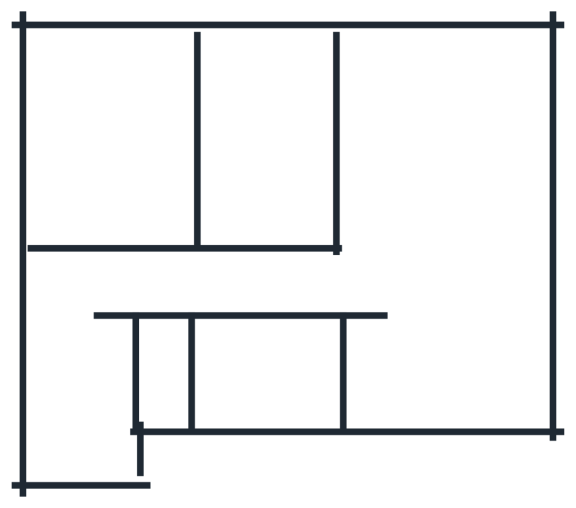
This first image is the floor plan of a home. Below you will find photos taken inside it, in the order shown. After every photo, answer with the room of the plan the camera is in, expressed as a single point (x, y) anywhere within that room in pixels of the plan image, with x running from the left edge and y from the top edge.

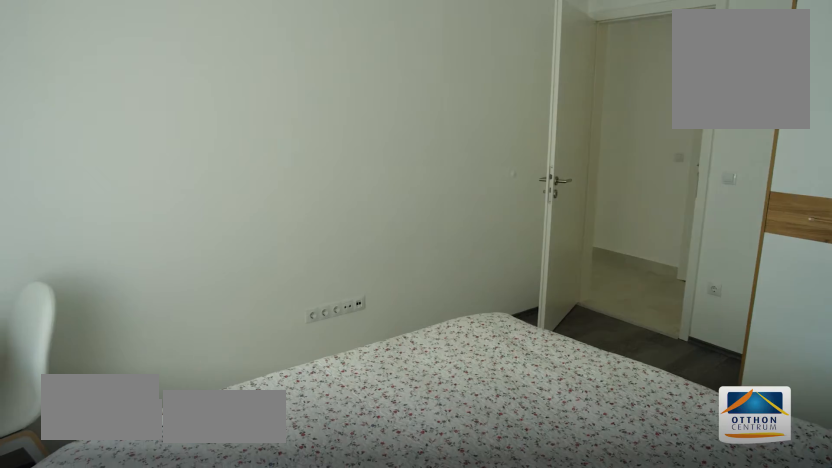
(112, 146)
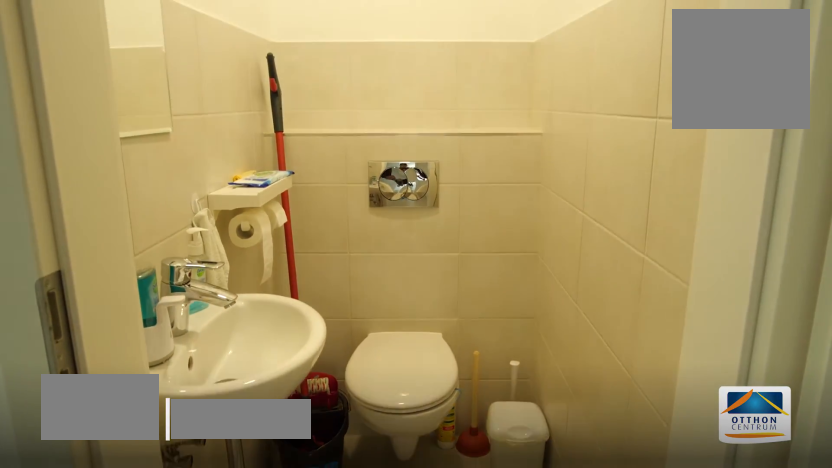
(162, 379)
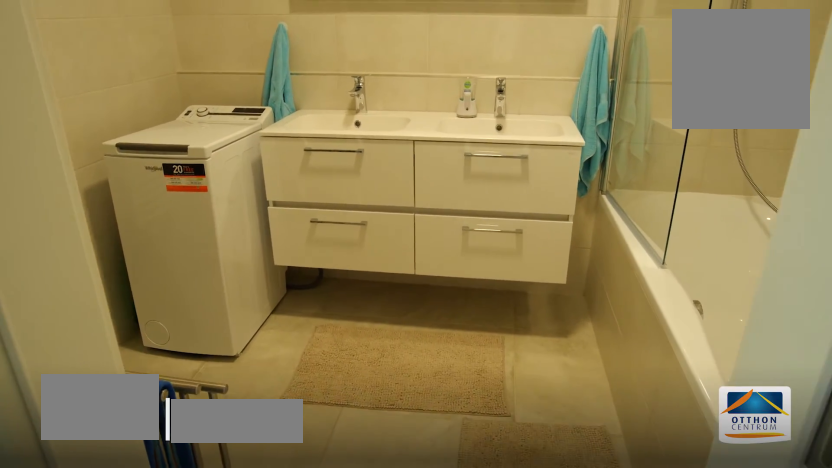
(266, 378)
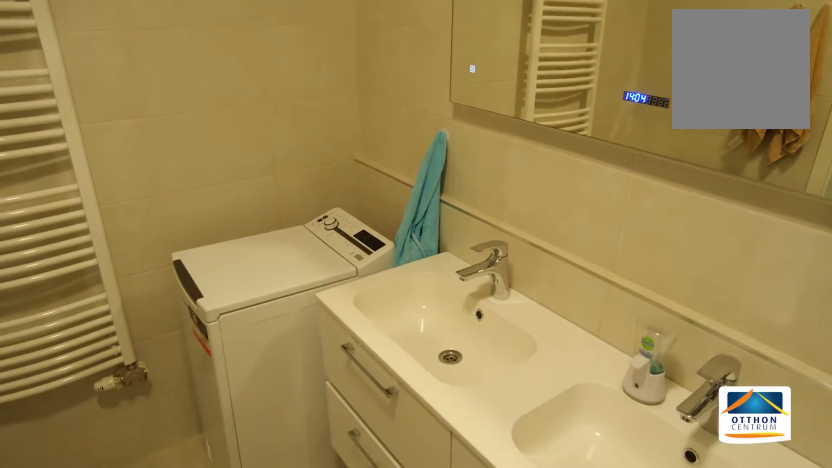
(267, 378)
